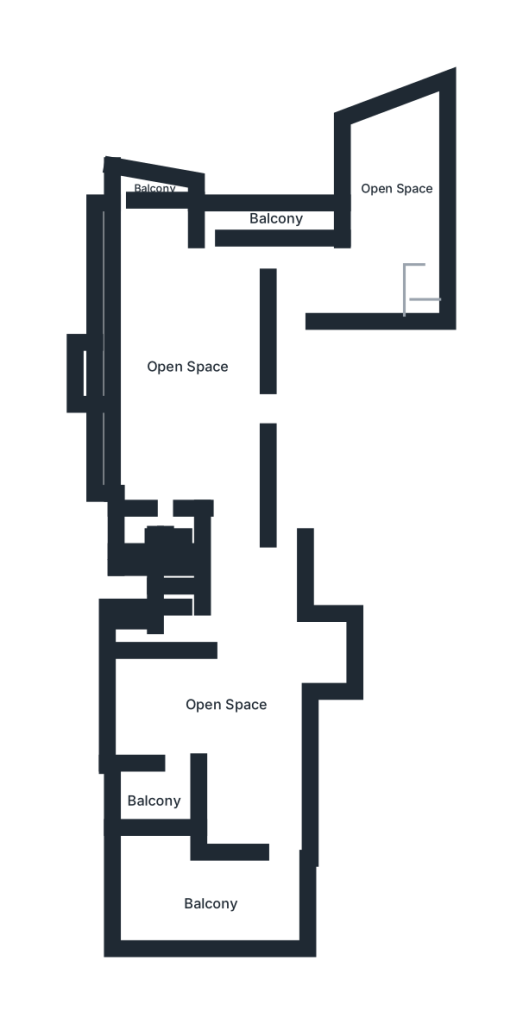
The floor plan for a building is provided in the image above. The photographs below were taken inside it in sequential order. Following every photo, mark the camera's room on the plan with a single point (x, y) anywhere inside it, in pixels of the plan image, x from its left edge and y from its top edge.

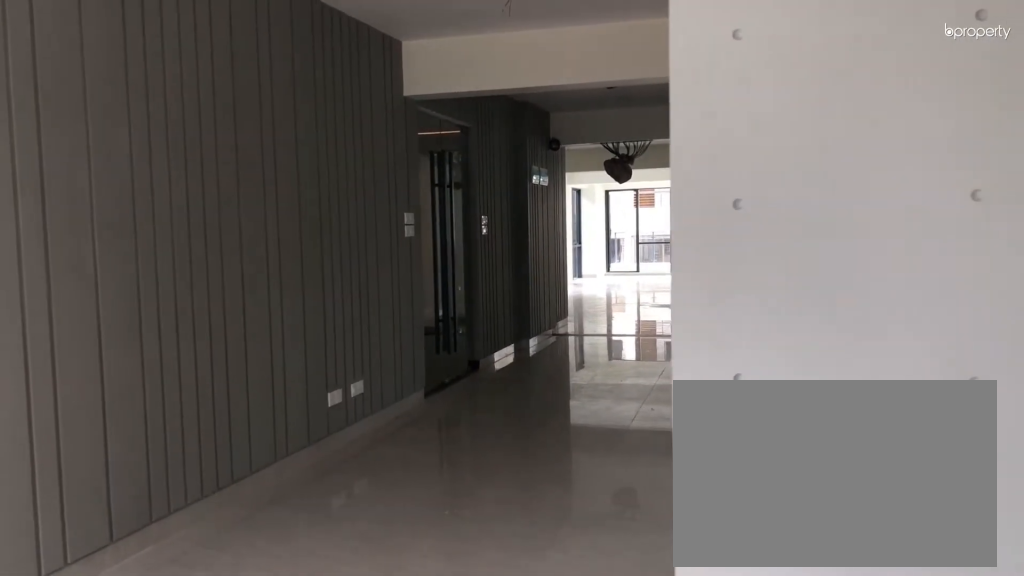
(196, 376)
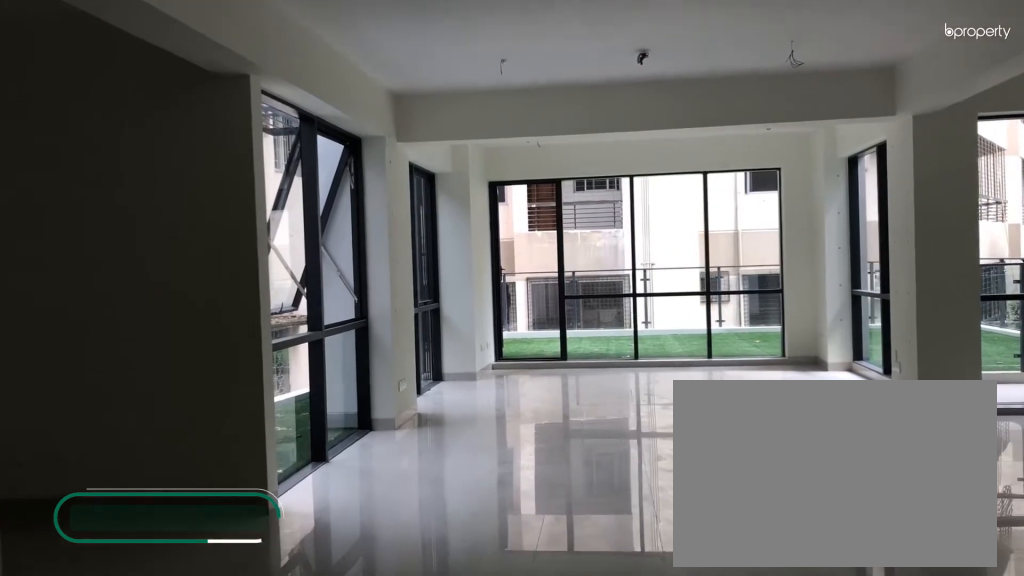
(222, 698)
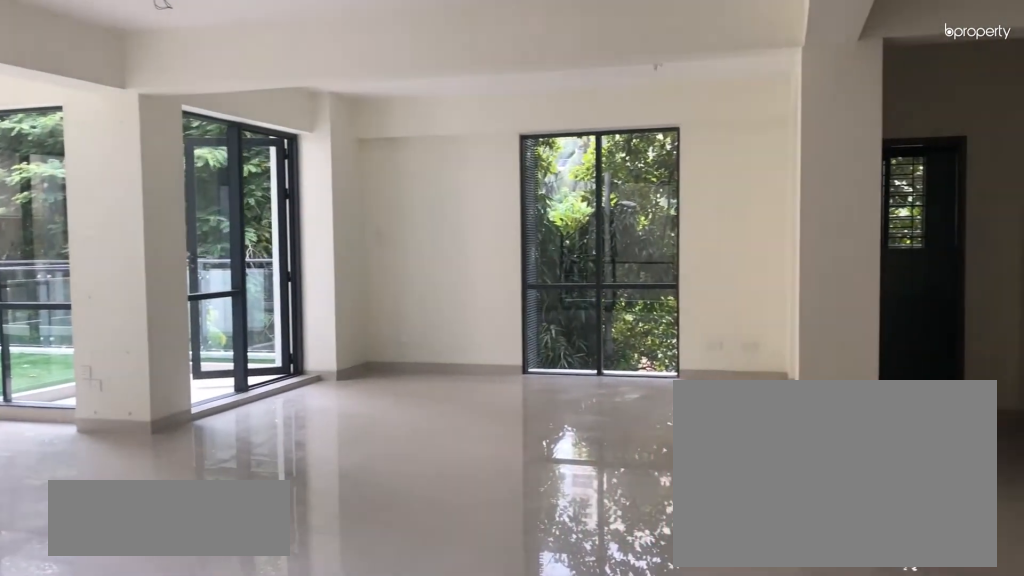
(222, 698)
